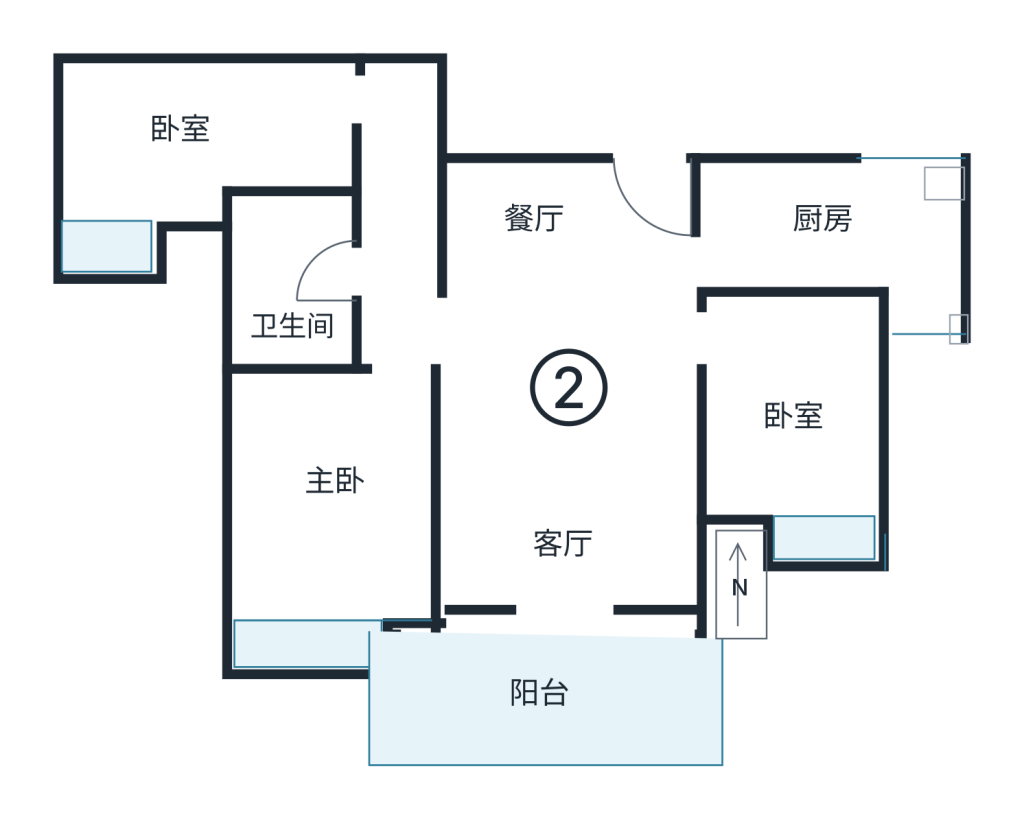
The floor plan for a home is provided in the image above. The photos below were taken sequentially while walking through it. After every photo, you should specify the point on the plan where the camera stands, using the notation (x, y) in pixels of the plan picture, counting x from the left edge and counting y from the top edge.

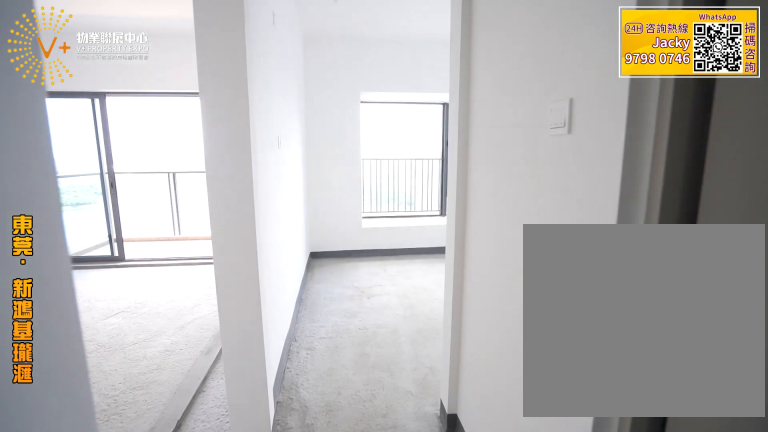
(347, 470)
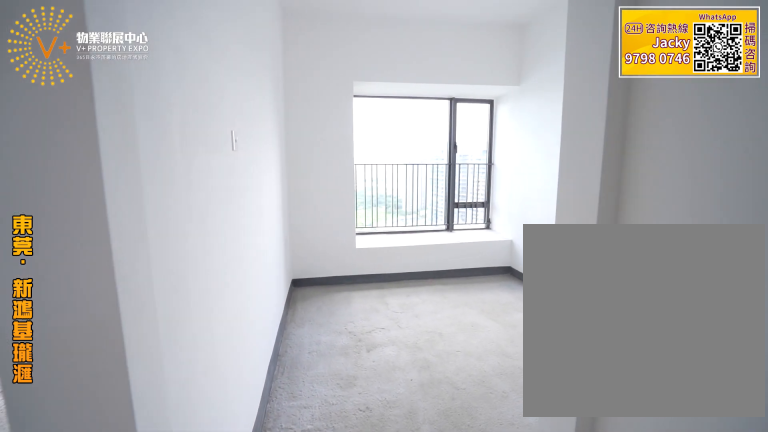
(345, 469)
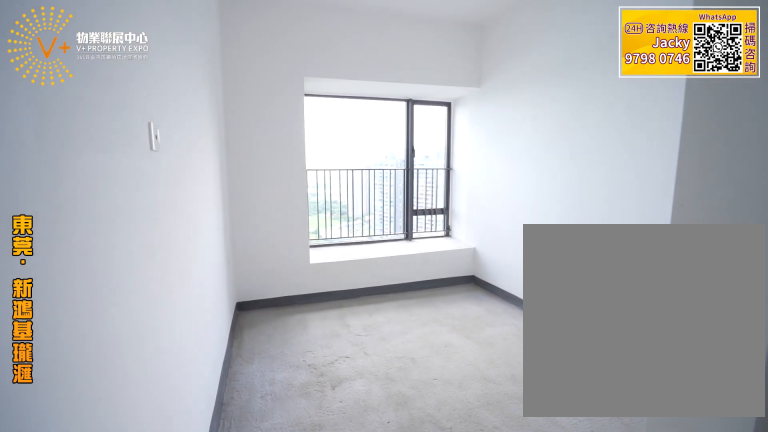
(349, 470)
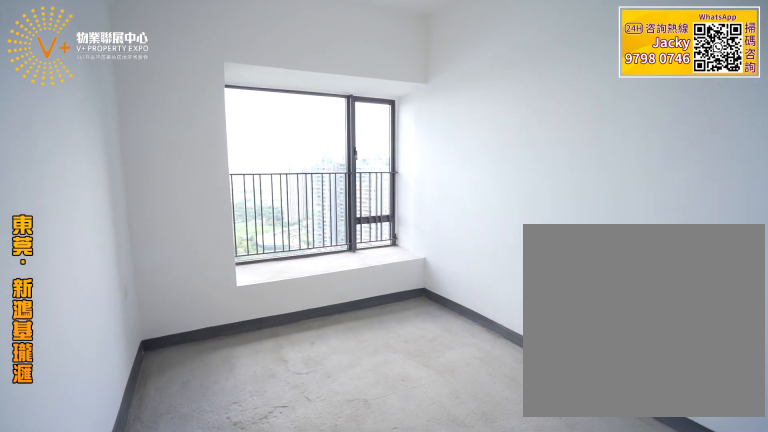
(349, 470)
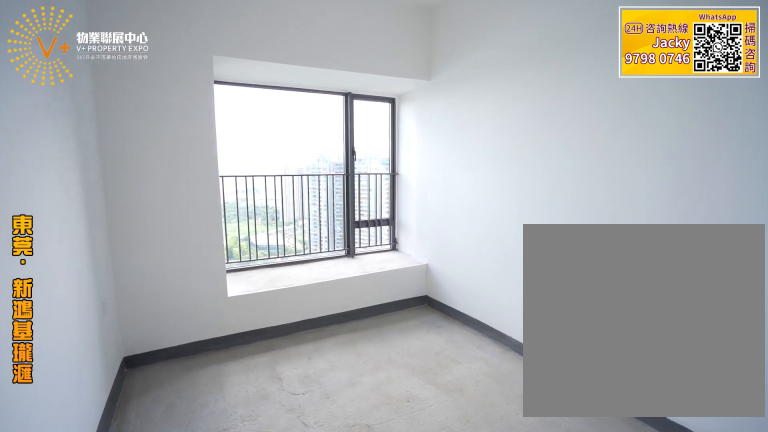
(346, 471)
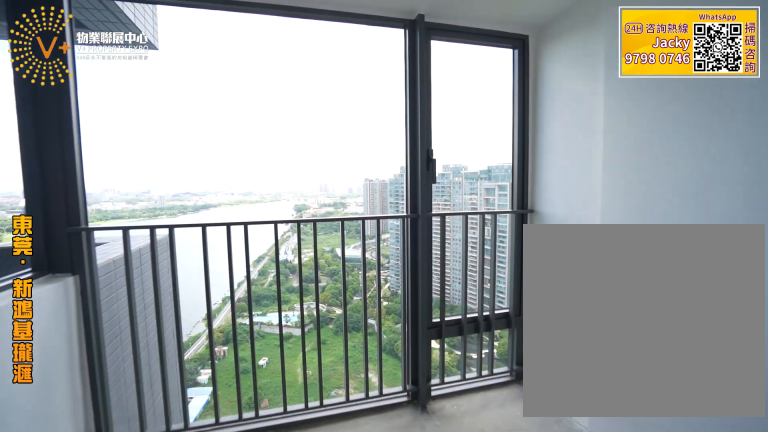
(348, 470)
